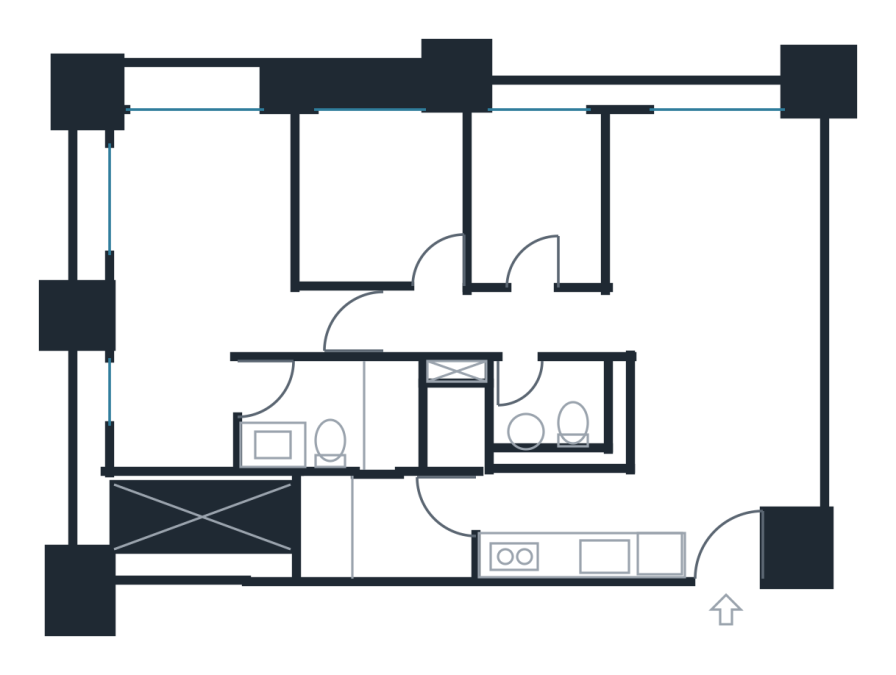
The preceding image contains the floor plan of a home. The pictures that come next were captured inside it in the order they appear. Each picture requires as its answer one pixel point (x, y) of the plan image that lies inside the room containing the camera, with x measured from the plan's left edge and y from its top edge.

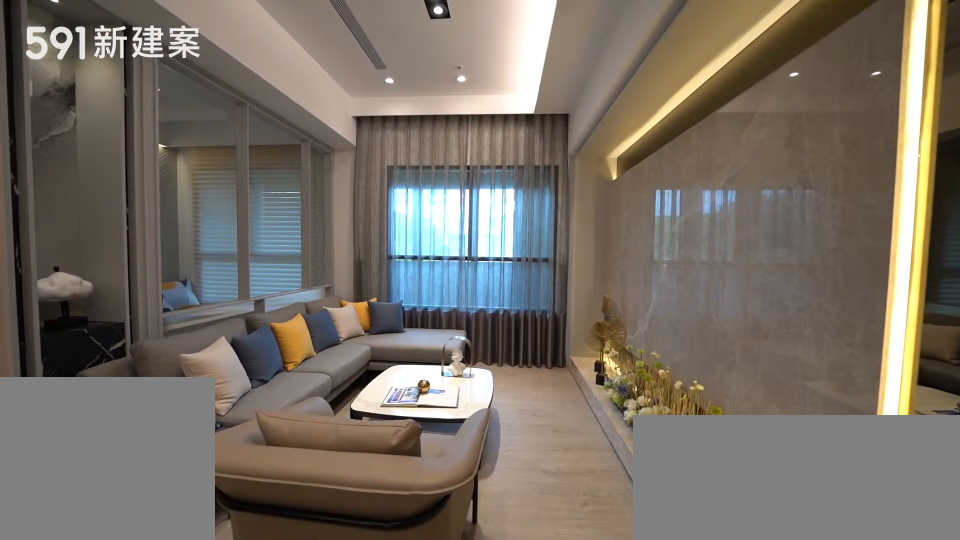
(713, 229)
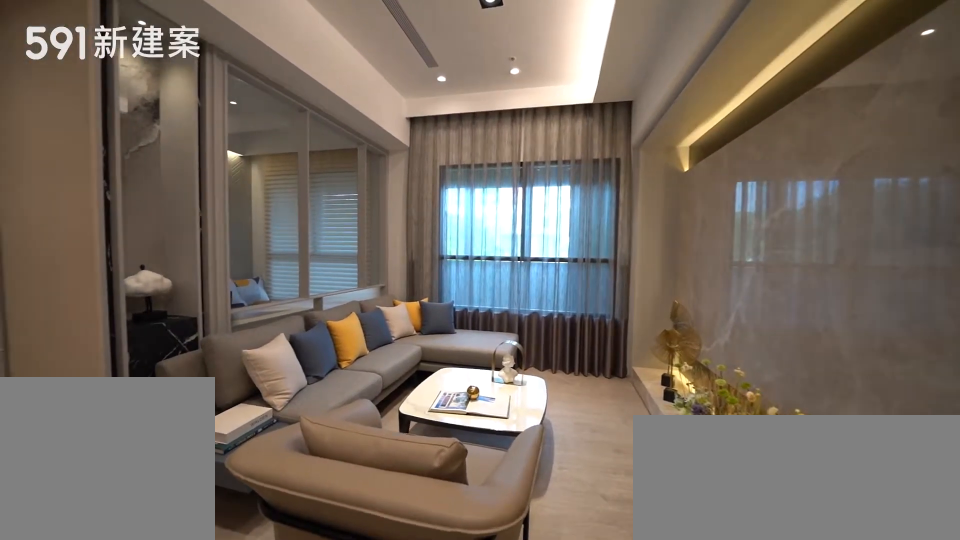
(713, 229)
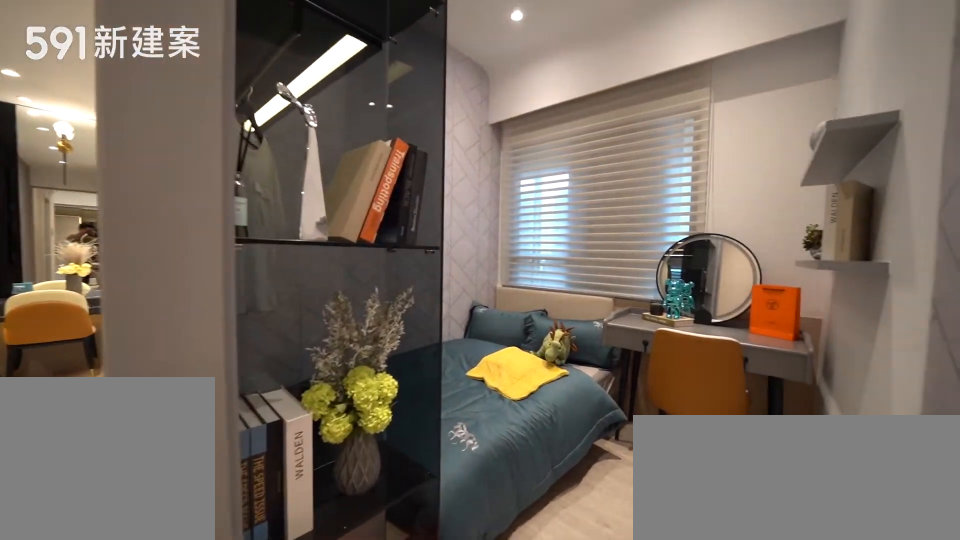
(386, 195)
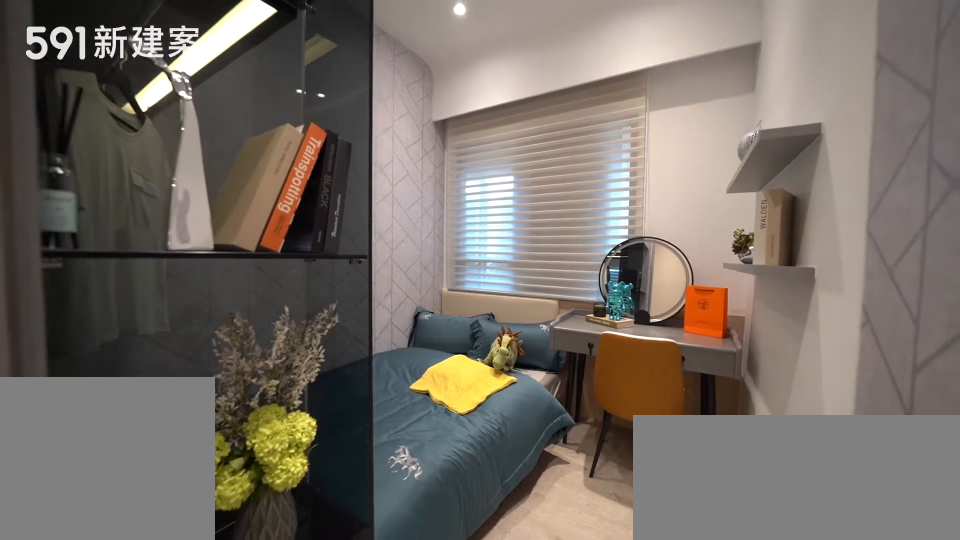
(386, 195)
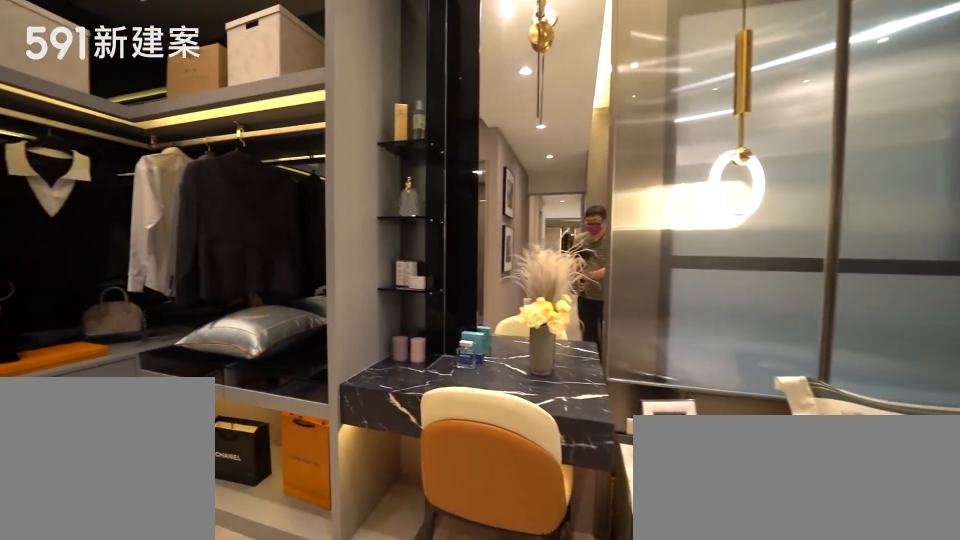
(194, 271)
